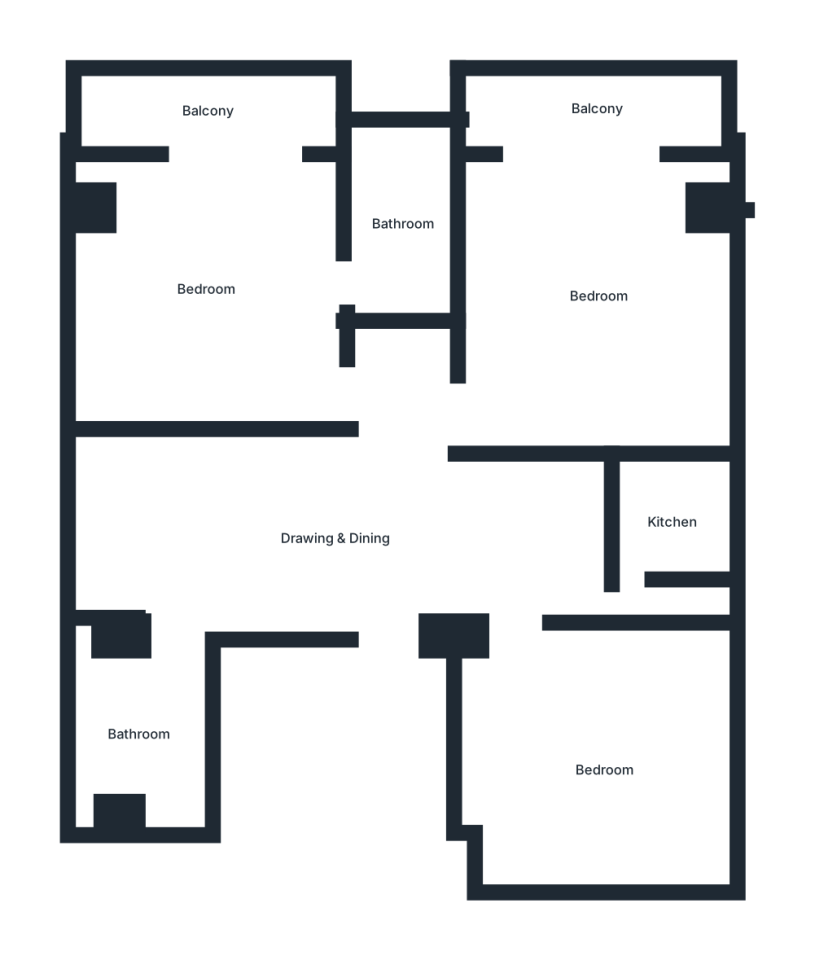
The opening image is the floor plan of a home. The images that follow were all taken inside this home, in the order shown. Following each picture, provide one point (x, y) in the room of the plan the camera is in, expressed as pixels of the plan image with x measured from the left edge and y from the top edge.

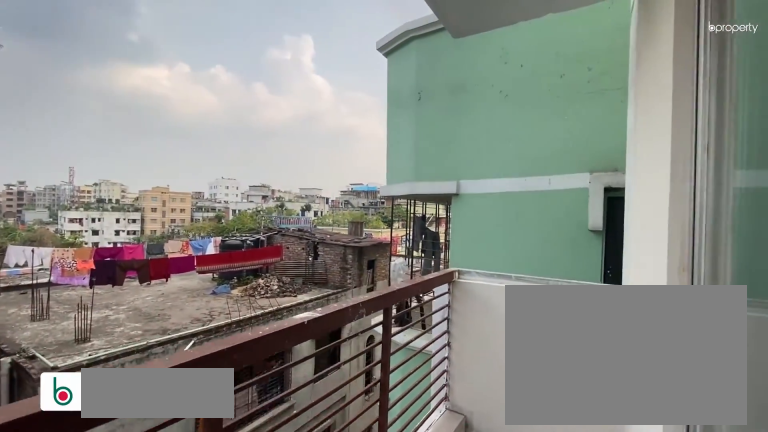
(597, 109)
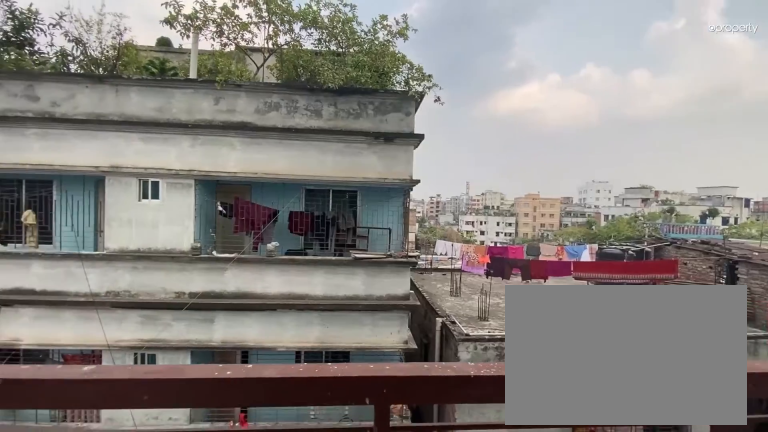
(597, 109)
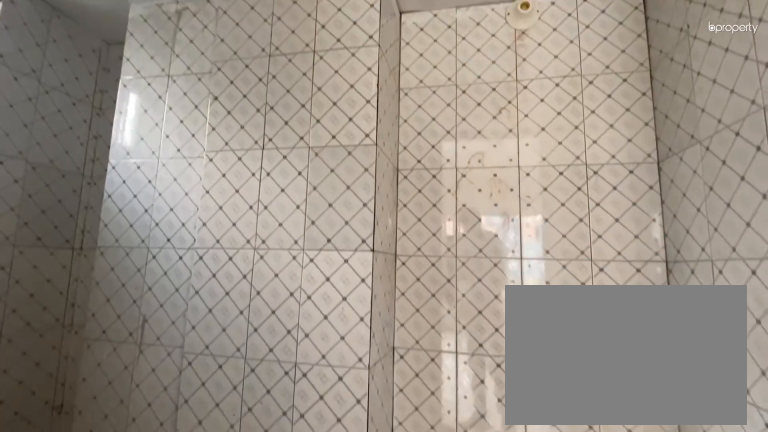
(407, 223)
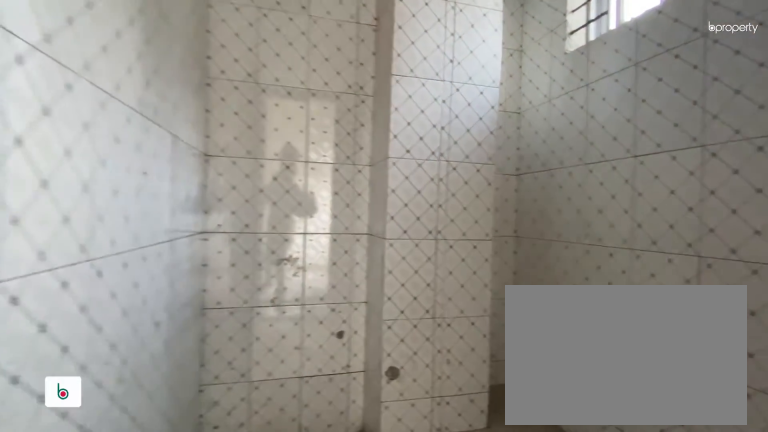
(142, 734)
